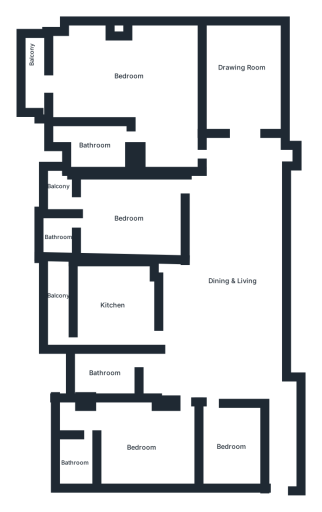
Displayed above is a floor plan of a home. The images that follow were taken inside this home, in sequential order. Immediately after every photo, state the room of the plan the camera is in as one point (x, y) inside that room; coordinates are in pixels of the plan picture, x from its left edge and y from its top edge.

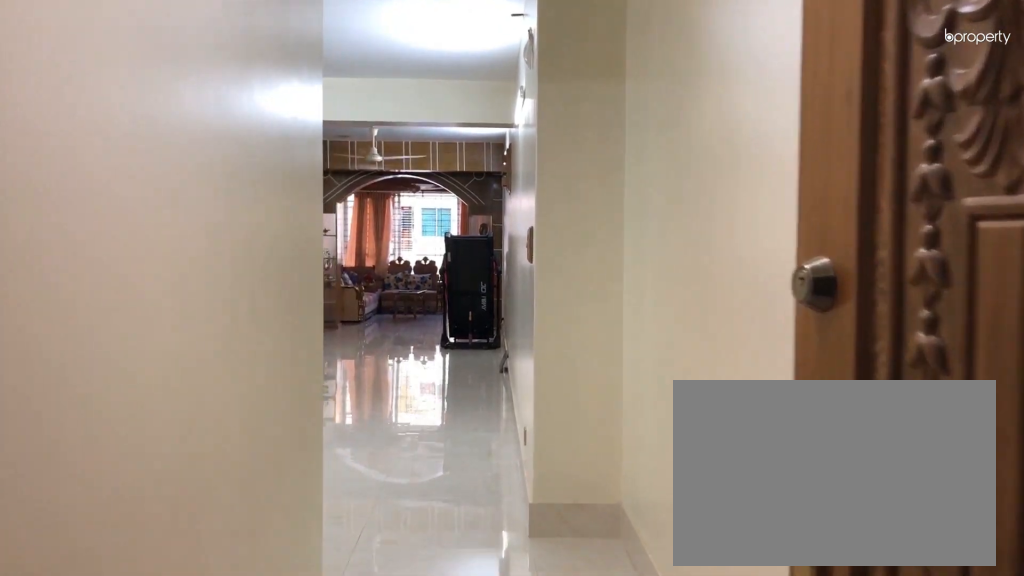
(284, 439)
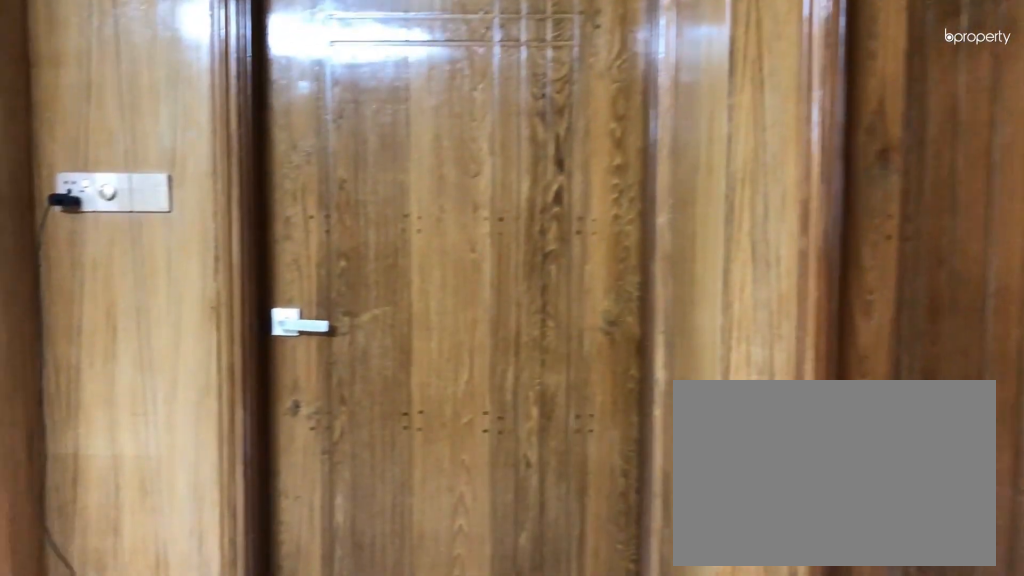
(226, 315)
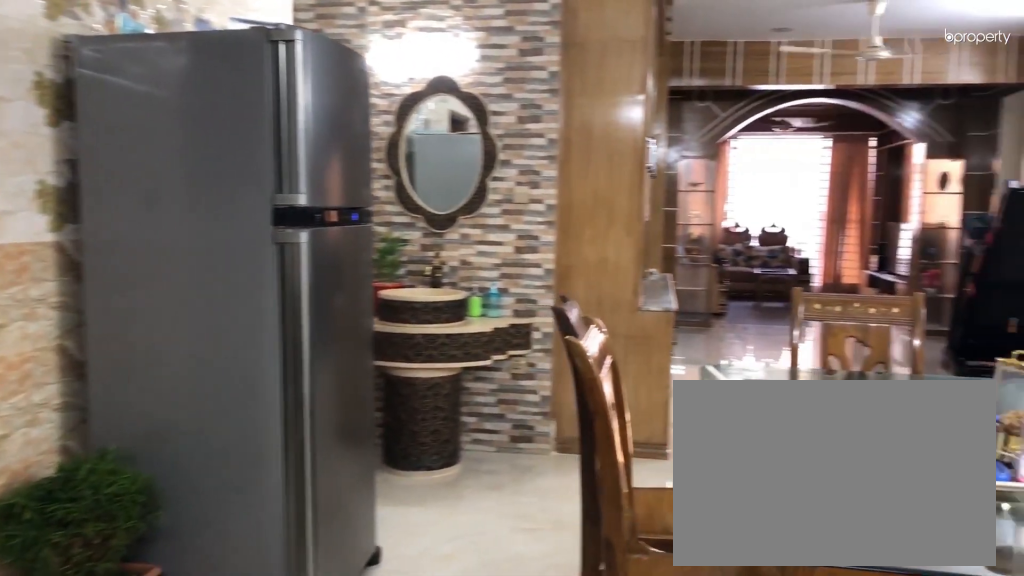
(218, 361)
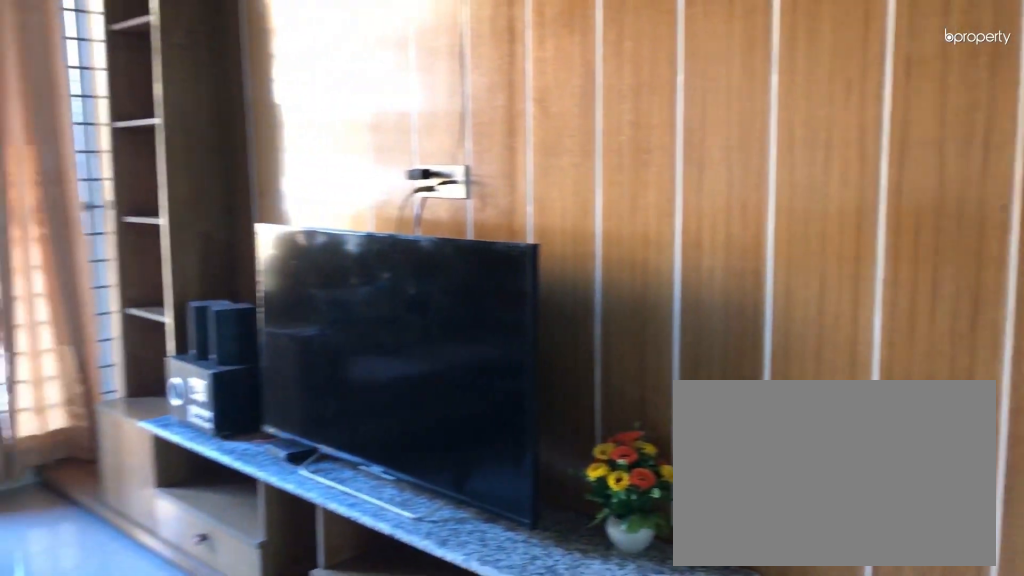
(244, 75)
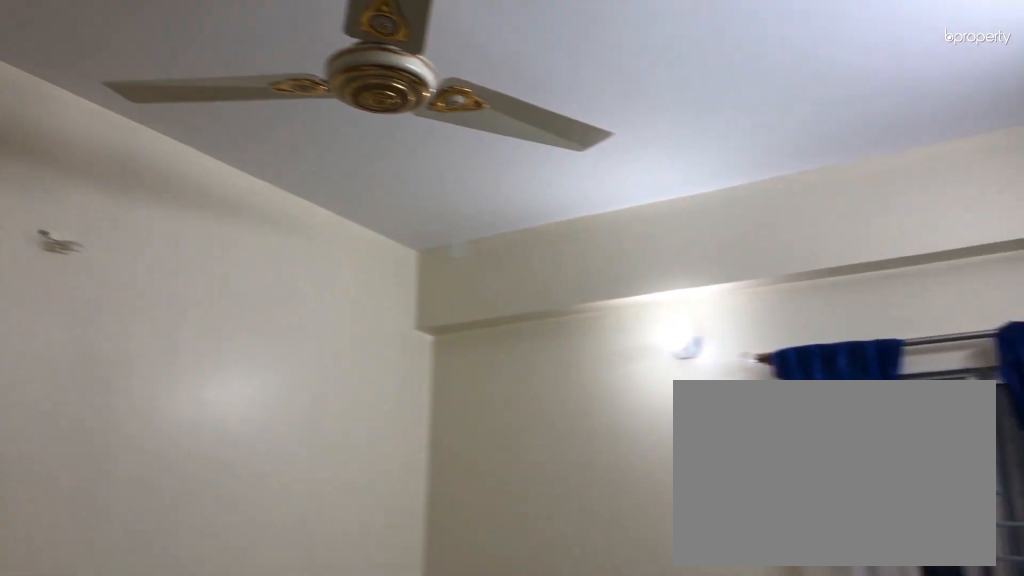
(232, 449)
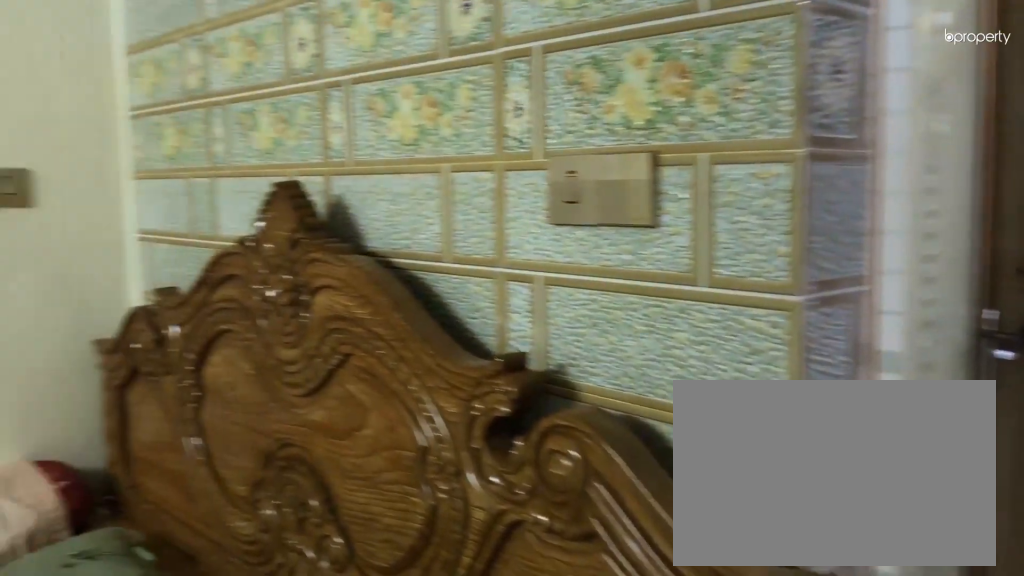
(144, 449)
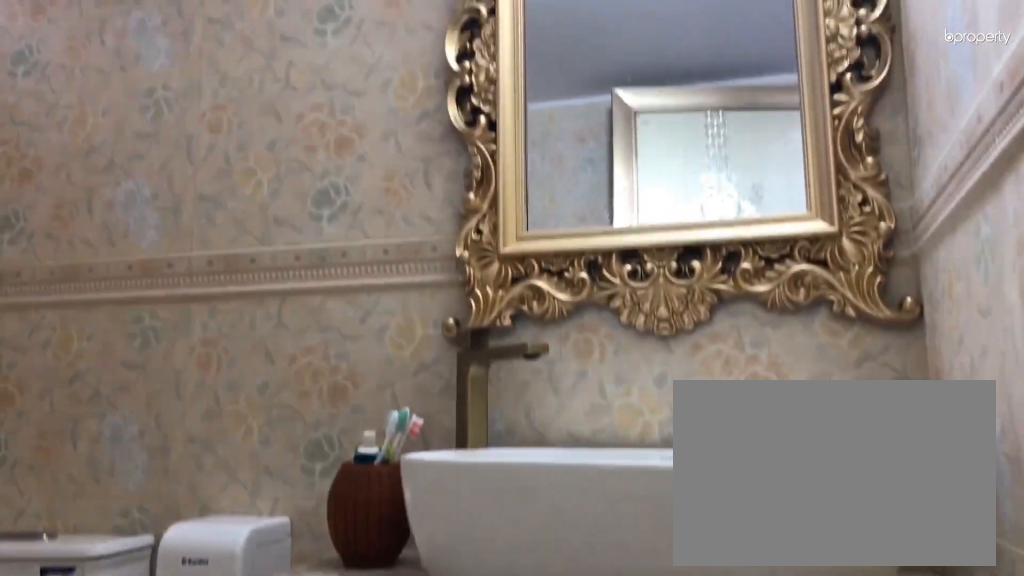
(76, 463)
